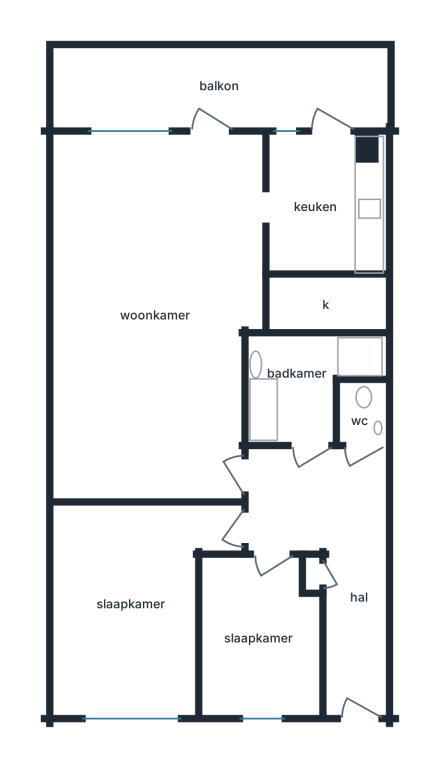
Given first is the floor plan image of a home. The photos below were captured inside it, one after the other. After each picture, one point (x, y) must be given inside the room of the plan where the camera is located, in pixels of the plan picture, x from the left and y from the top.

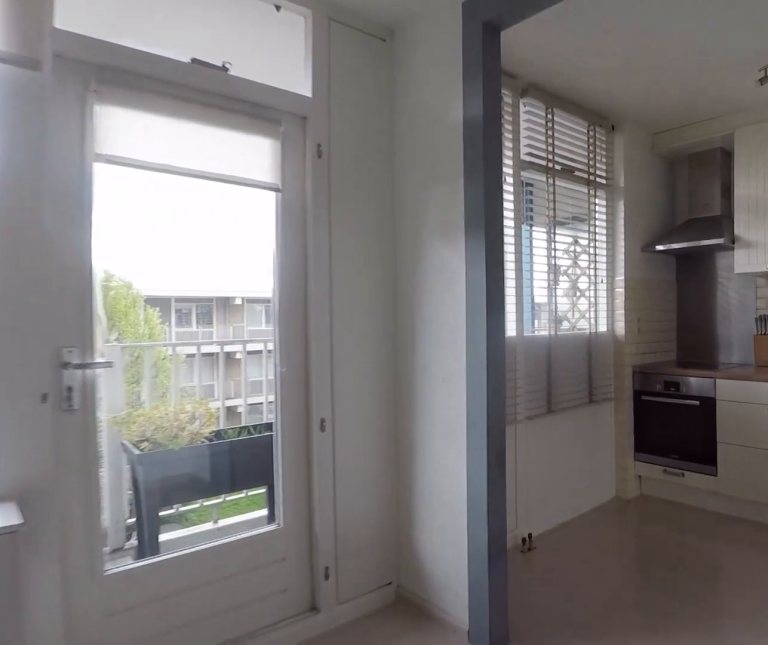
(155, 311)
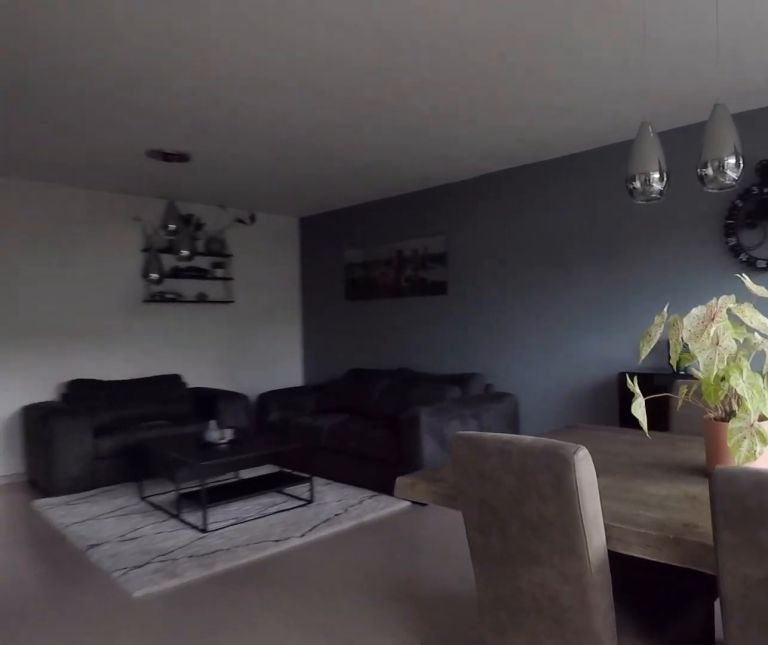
(155, 311)
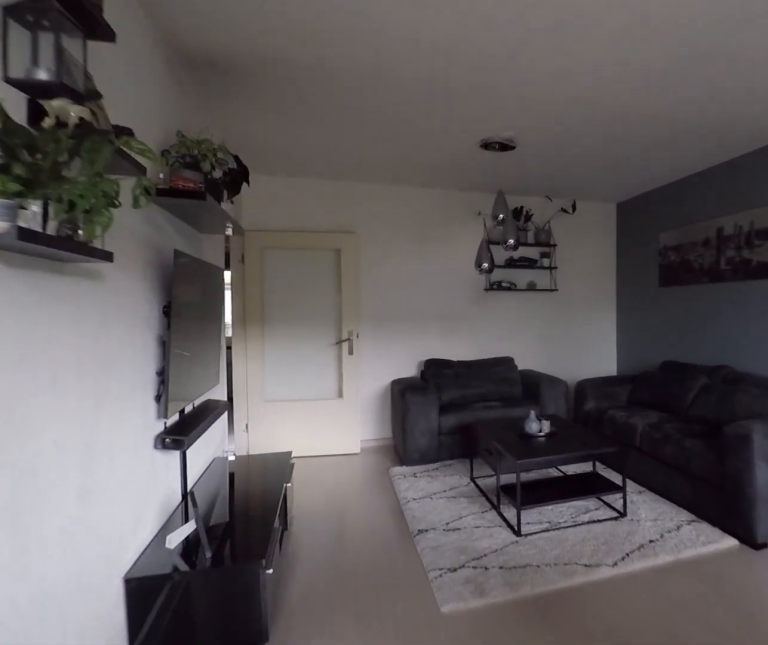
(155, 311)
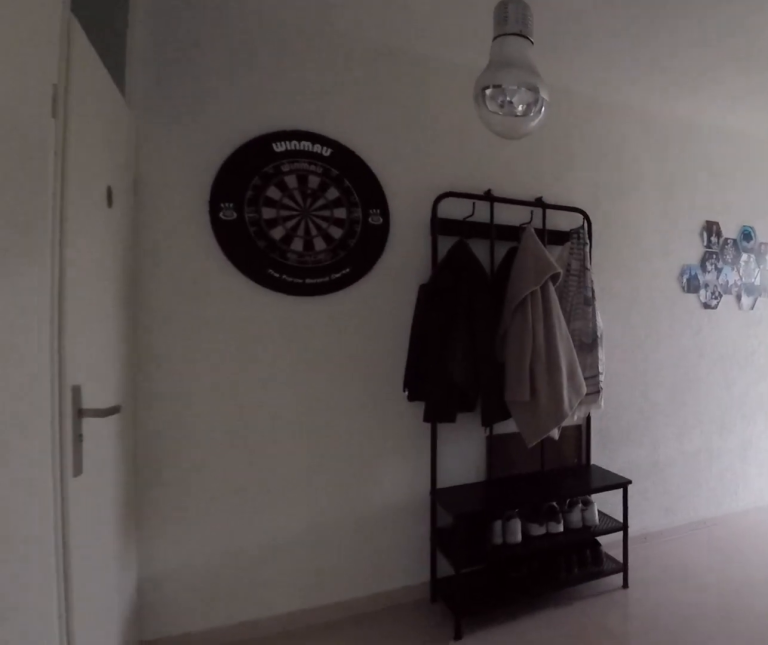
(330, 552)
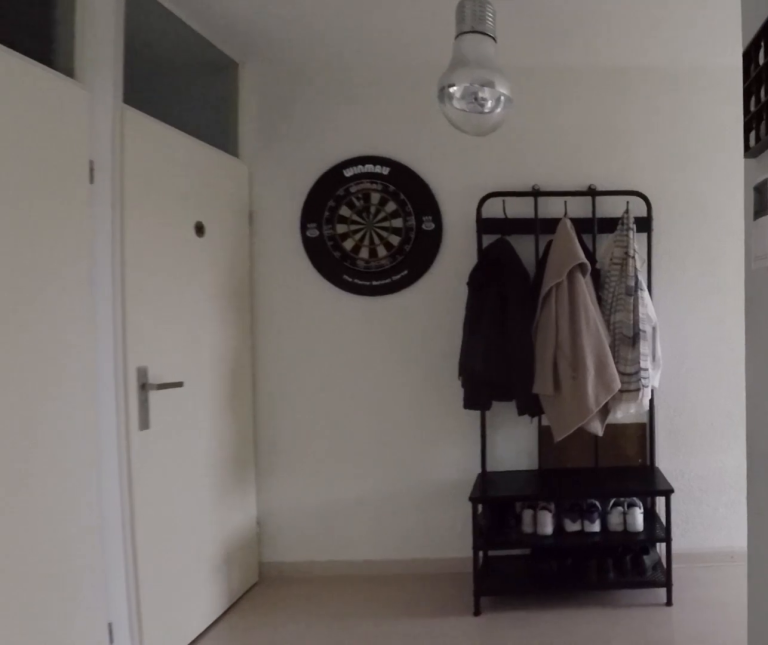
(330, 551)
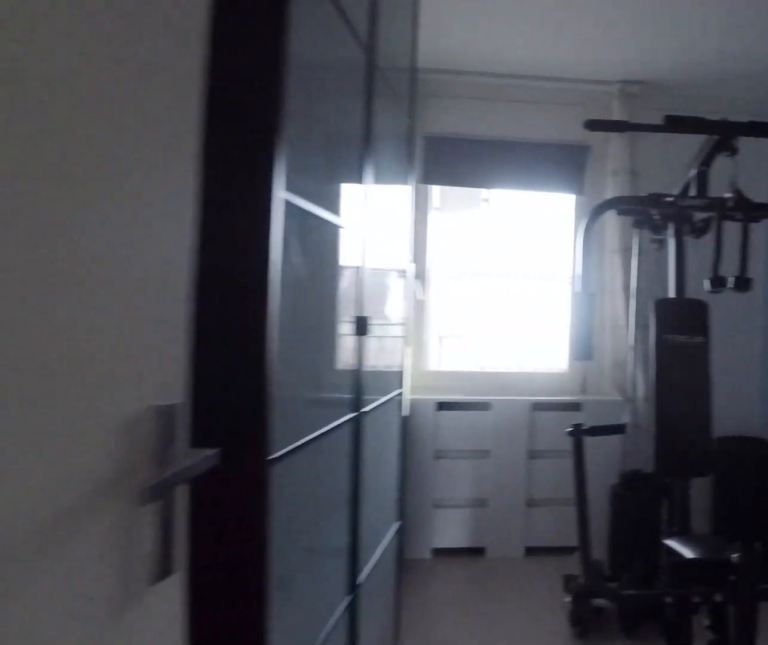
(258, 637)
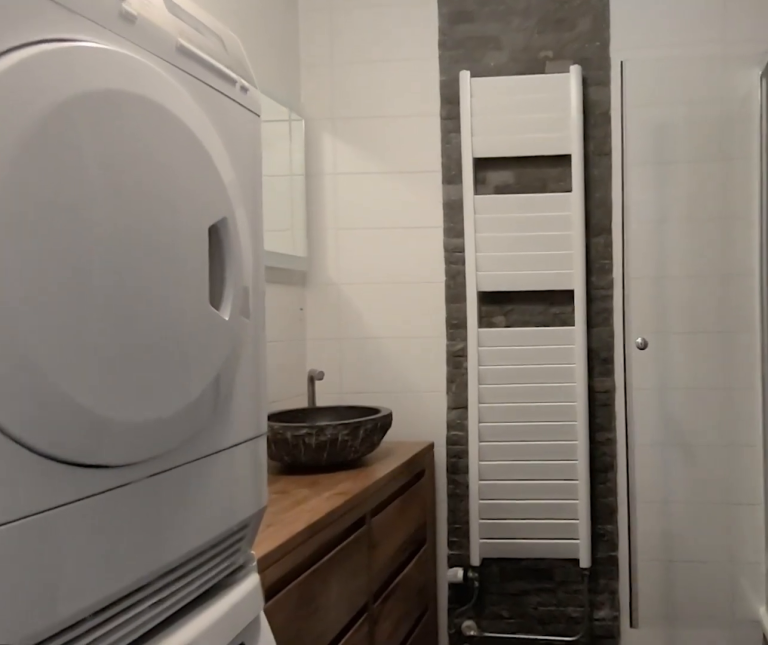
(301, 382)
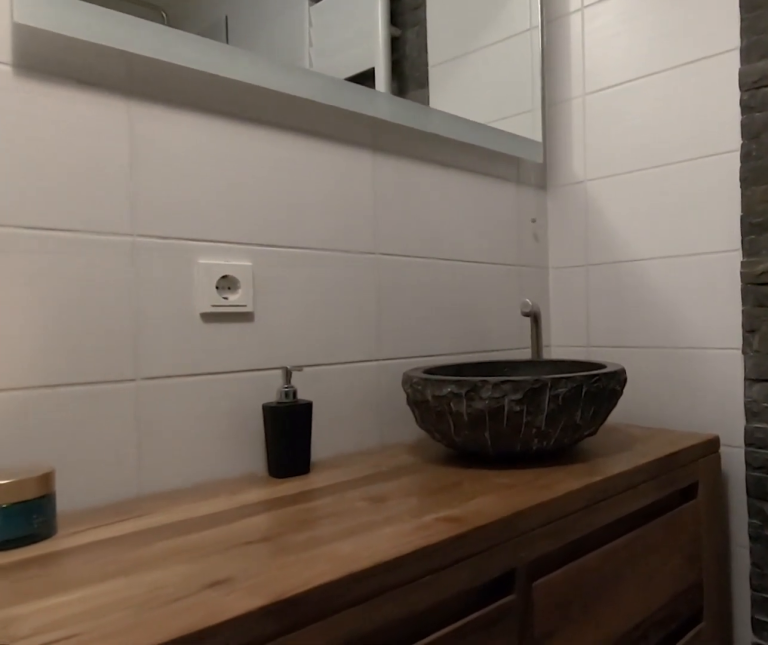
(301, 382)
